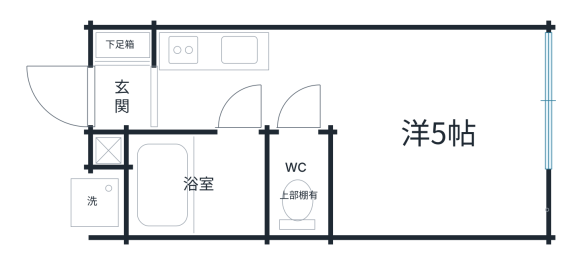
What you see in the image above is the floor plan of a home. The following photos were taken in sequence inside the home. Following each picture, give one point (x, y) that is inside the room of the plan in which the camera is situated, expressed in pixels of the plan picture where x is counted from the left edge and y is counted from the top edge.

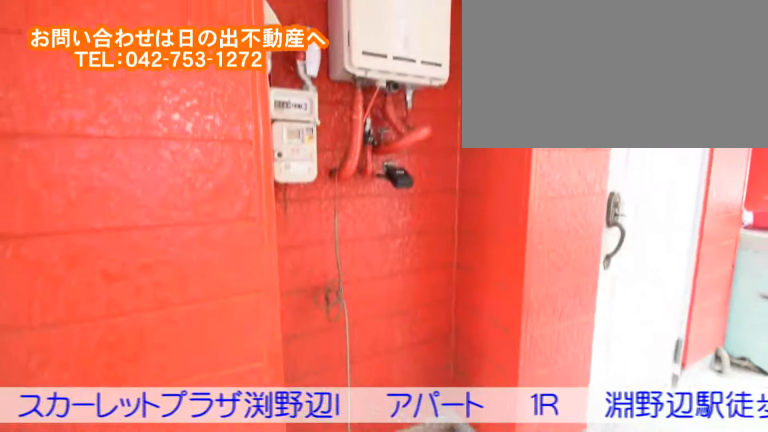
(72, 208)
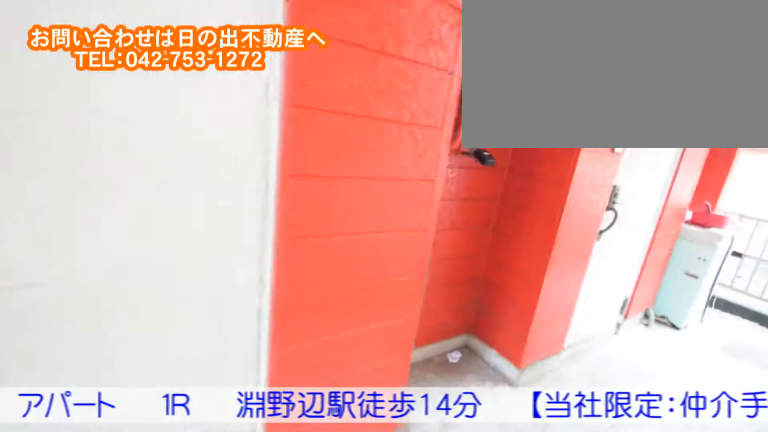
(72, 208)
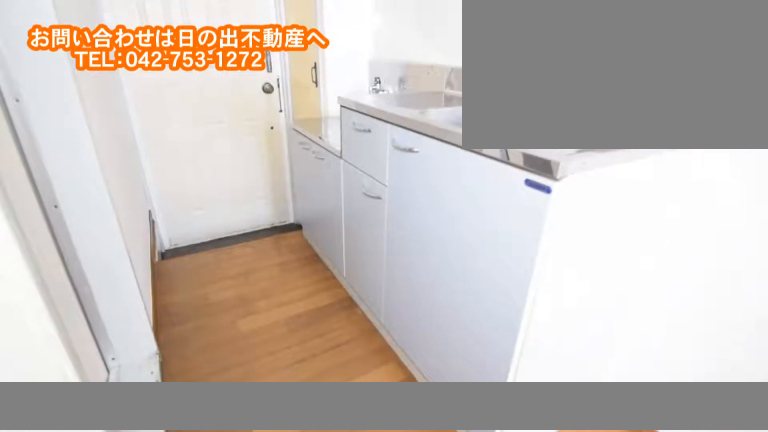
(210, 97)
